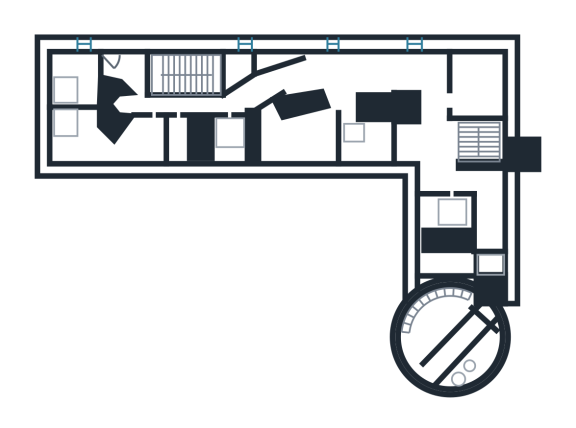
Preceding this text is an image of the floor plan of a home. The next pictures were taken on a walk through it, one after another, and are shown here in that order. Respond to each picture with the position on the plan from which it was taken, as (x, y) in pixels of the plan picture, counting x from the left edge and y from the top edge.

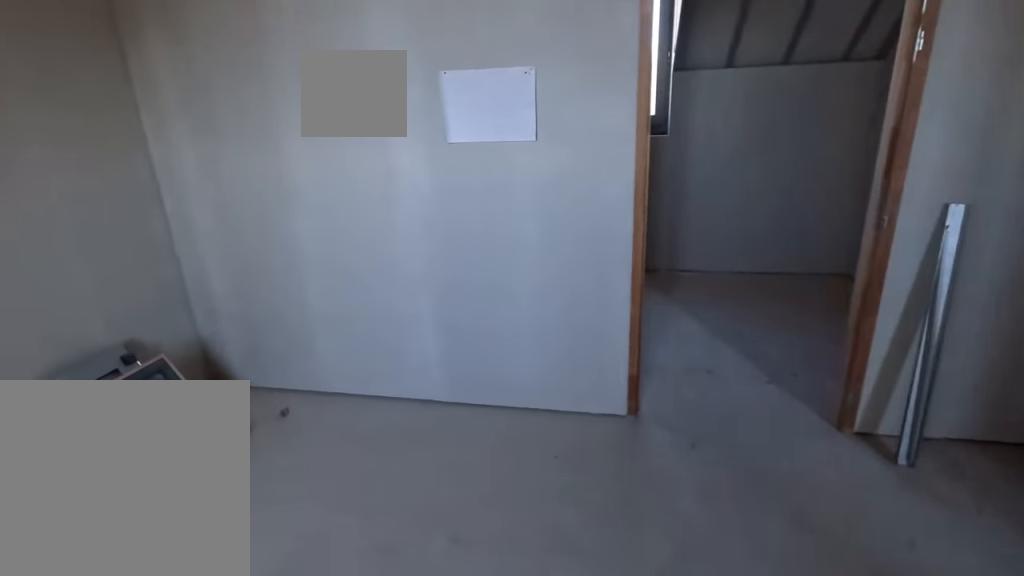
(446, 215)
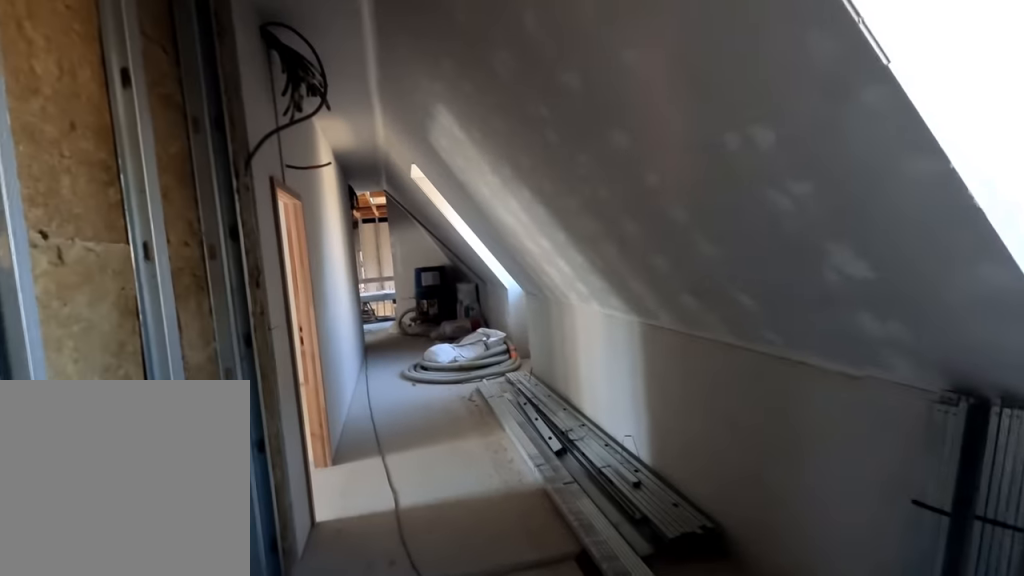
(413, 76)
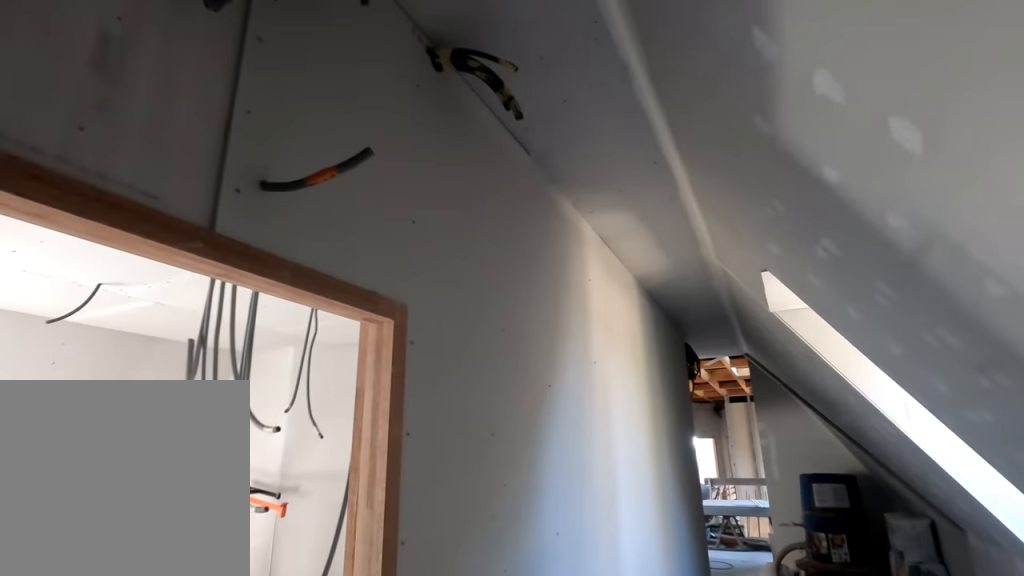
(374, 80)
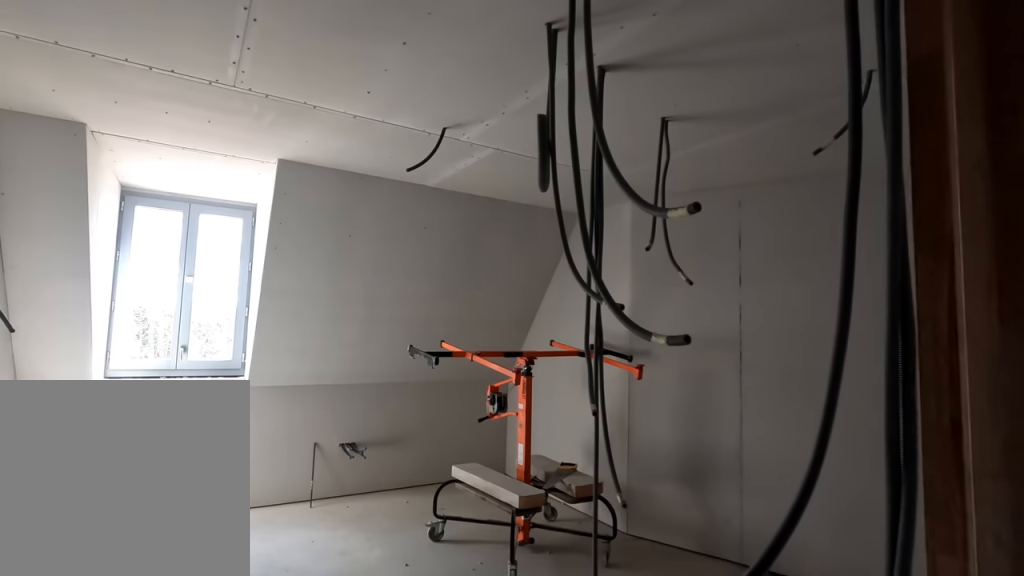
(378, 87)
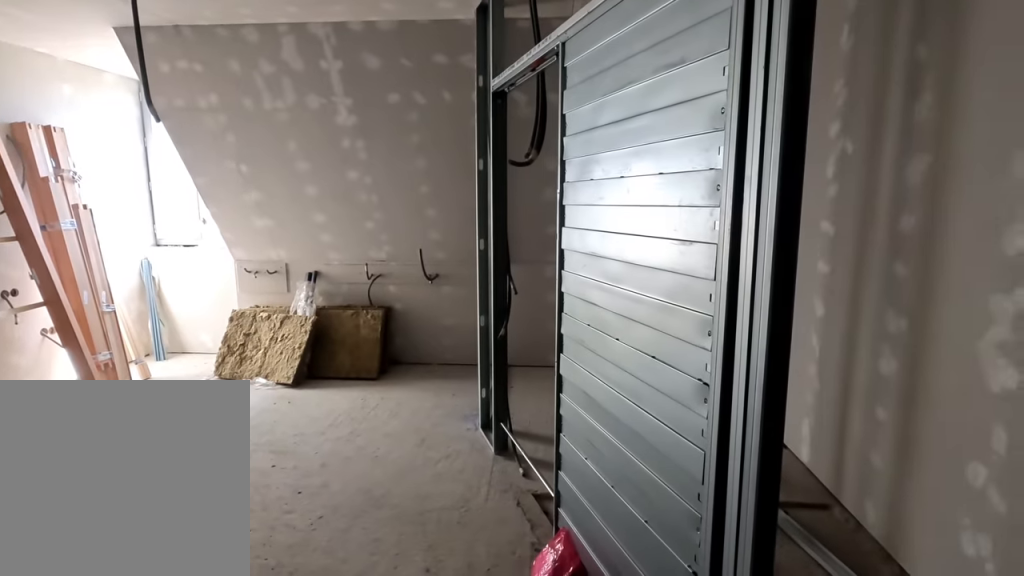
(279, 89)
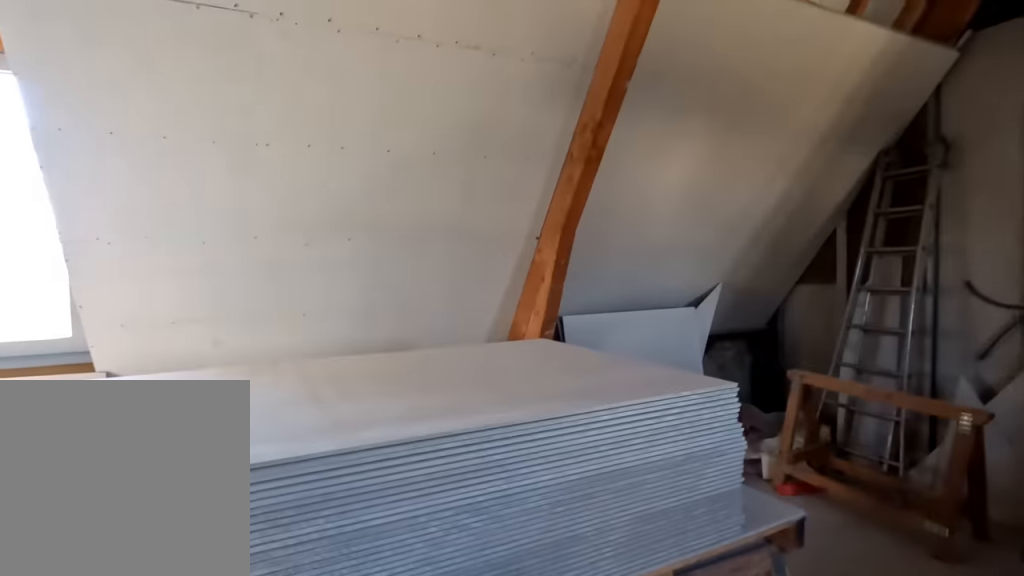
(226, 102)
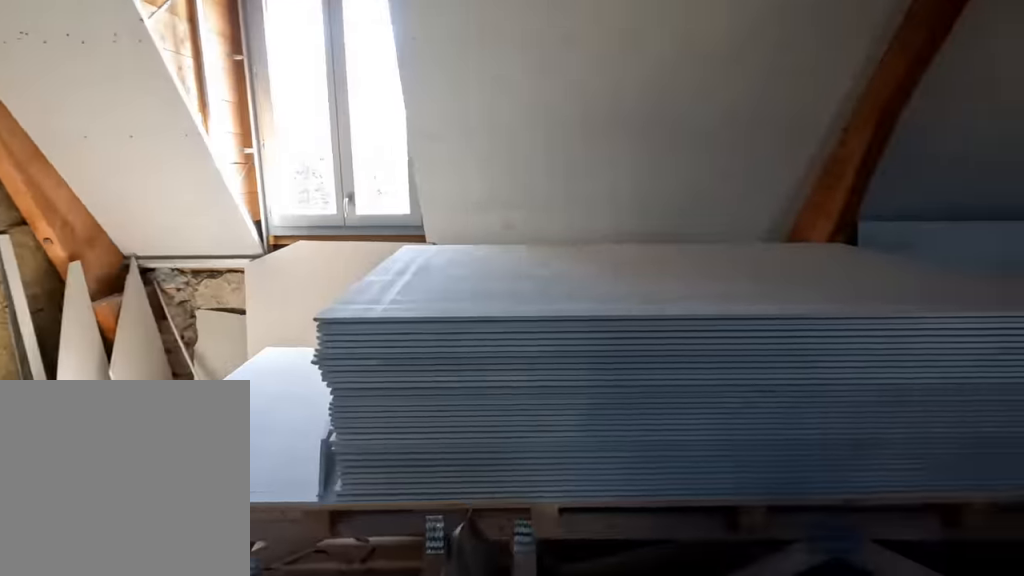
(222, 102)
